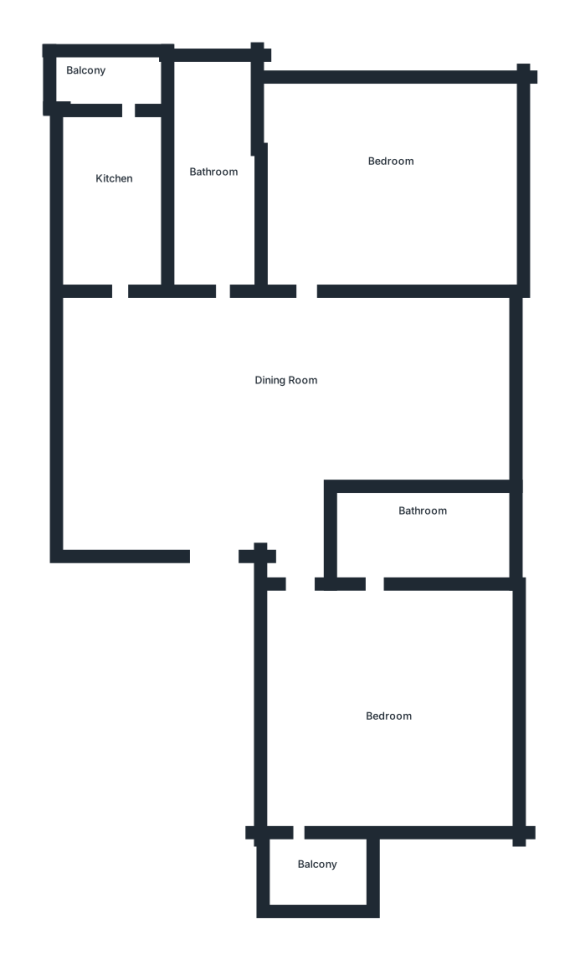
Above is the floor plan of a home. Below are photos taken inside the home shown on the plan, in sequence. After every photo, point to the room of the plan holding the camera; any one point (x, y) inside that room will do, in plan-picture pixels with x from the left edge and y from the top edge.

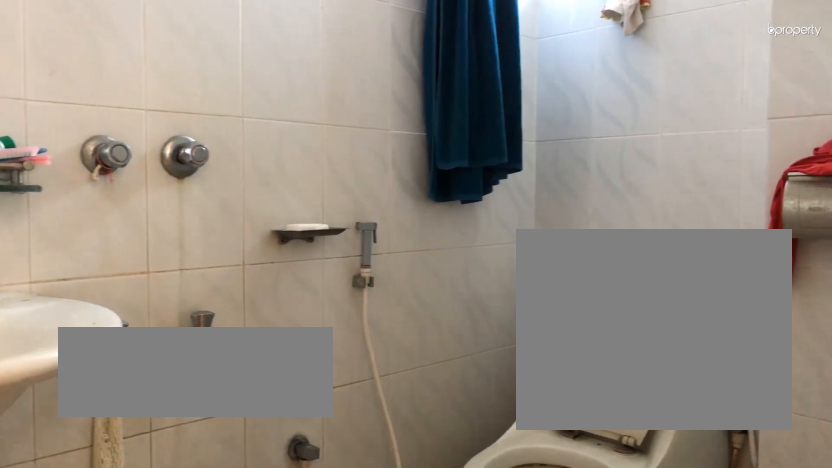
(419, 537)
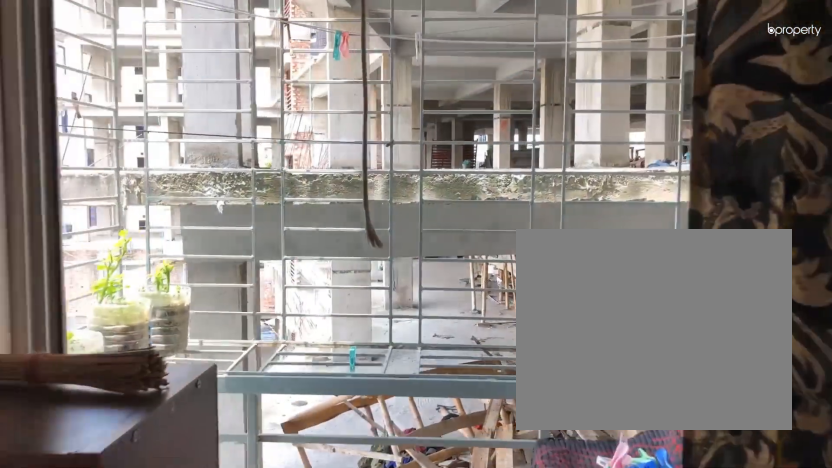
(327, 861)
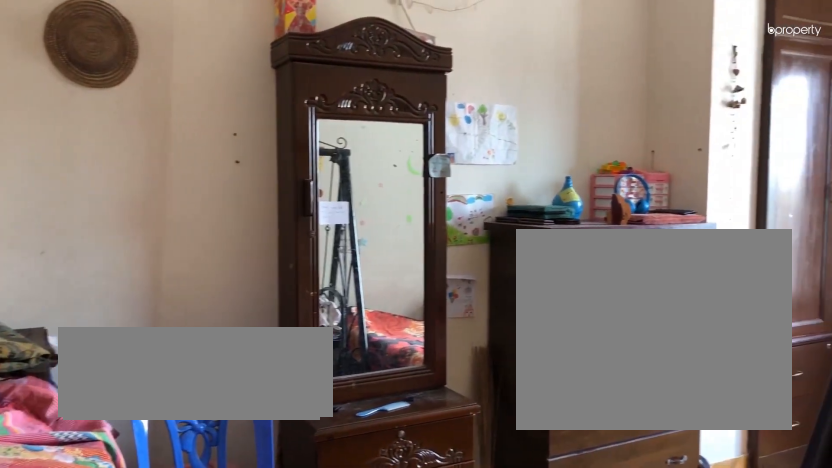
(403, 165)
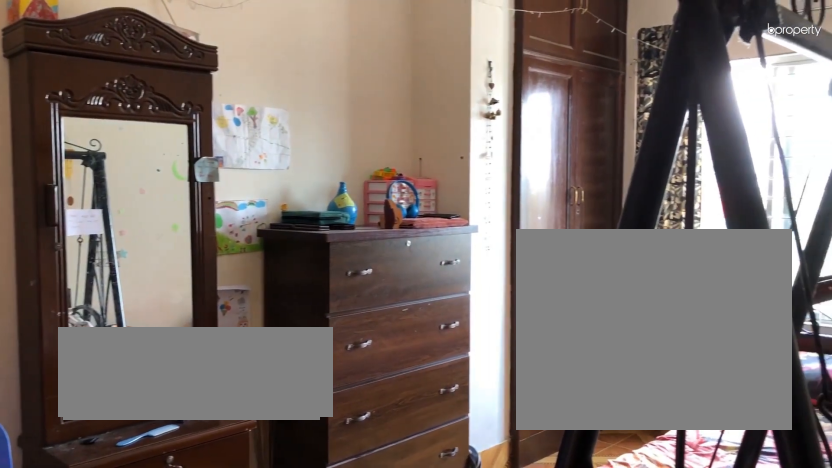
(403, 165)
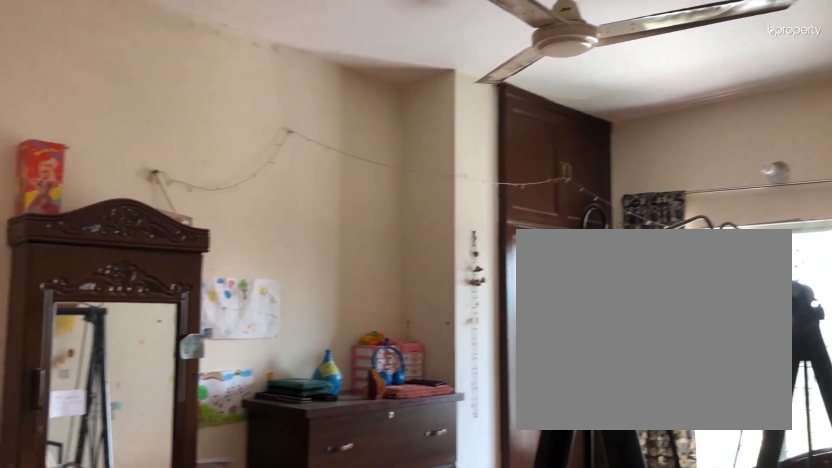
(404, 165)
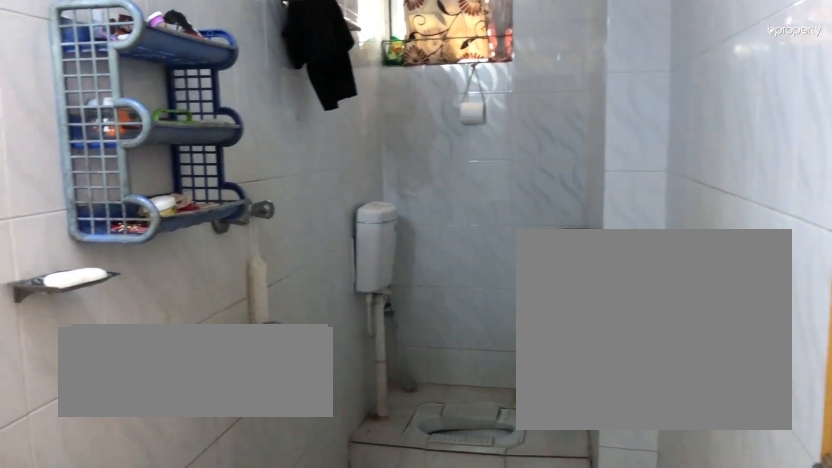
(213, 160)
